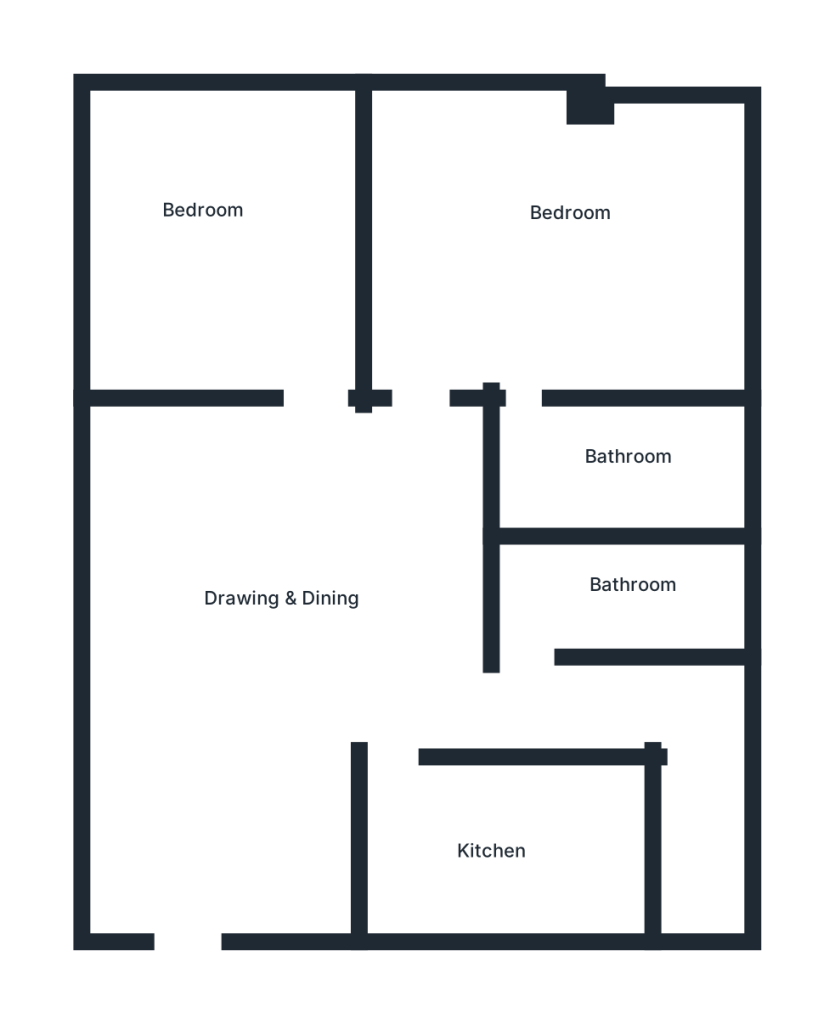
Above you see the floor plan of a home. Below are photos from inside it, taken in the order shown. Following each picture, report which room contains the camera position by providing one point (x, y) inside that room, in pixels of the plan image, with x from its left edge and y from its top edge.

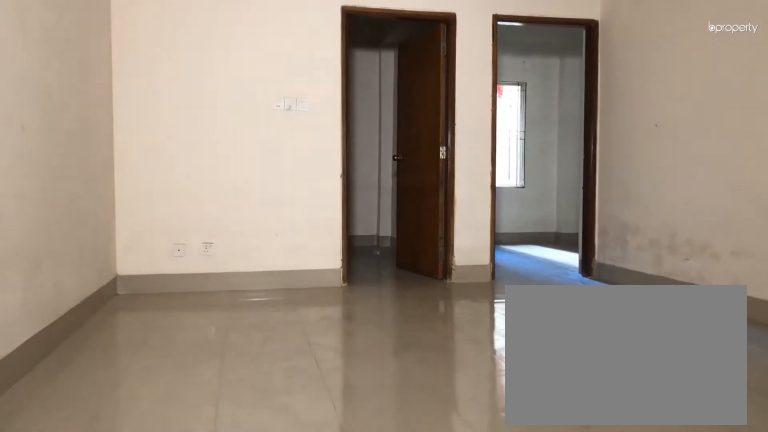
(291, 604)
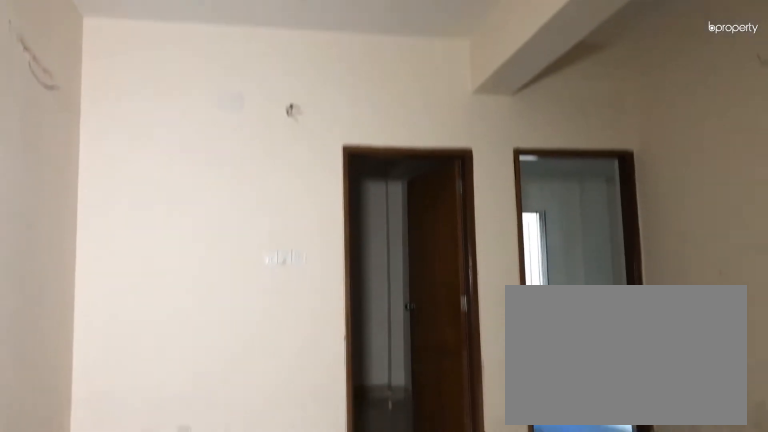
(291, 604)
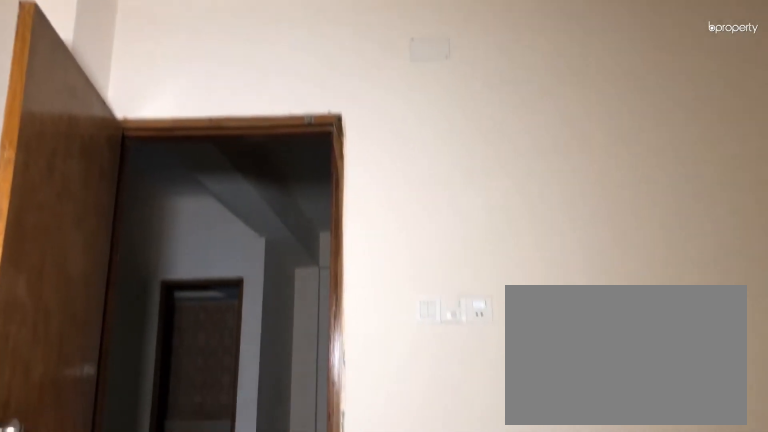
(229, 249)
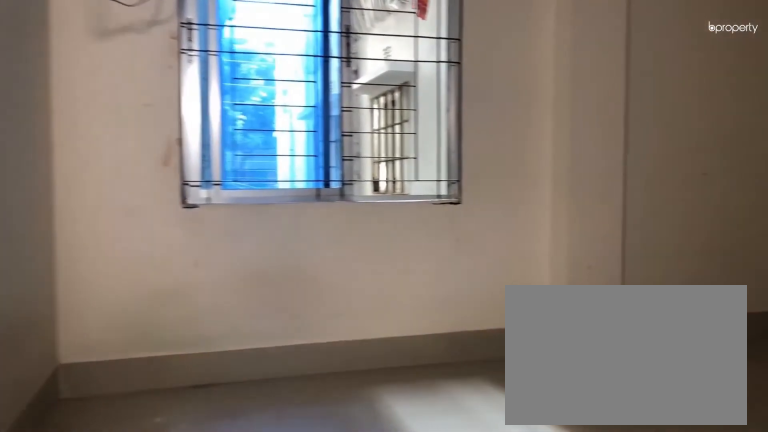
(544, 263)
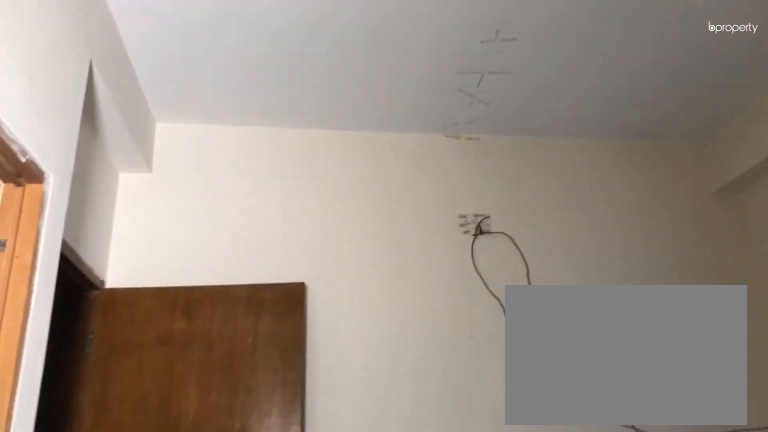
(544, 263)
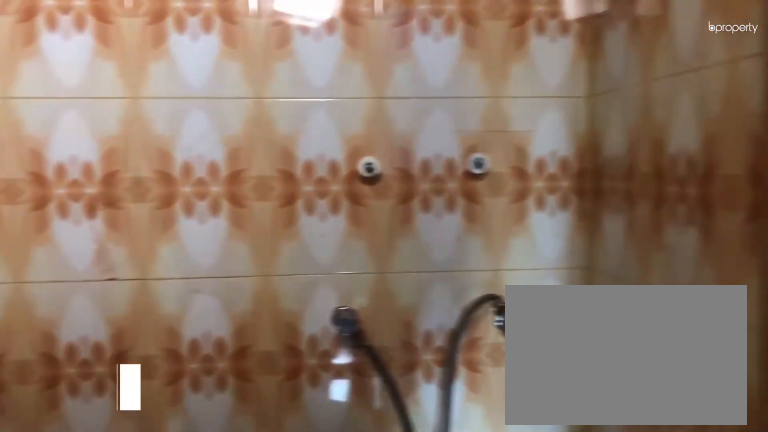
(621, 459)
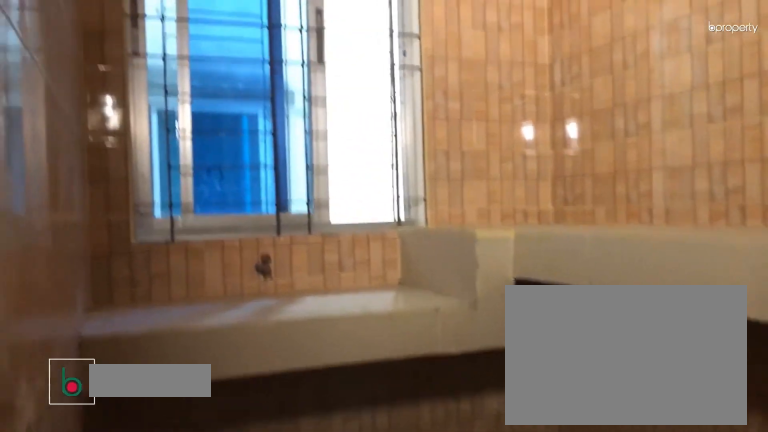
(509, 844)
